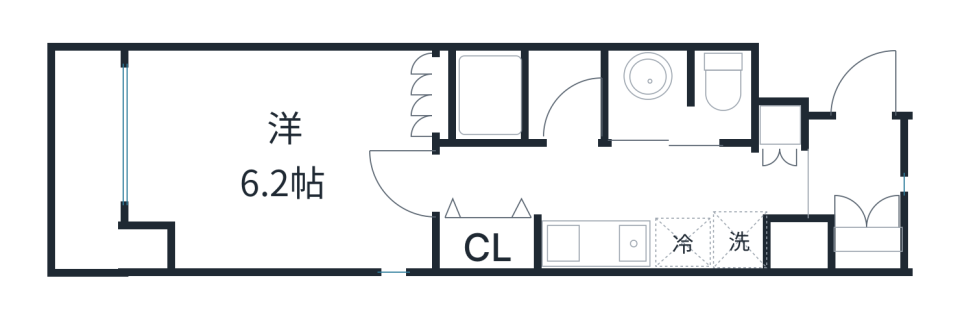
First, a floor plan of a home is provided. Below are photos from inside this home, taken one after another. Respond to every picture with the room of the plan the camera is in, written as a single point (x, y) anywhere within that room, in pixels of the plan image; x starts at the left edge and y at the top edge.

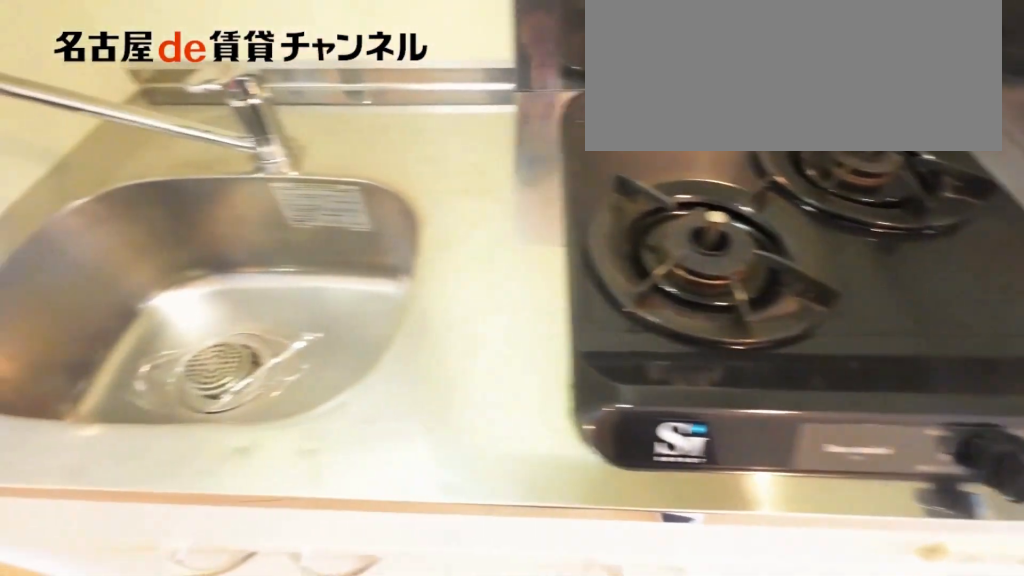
(621, 243)
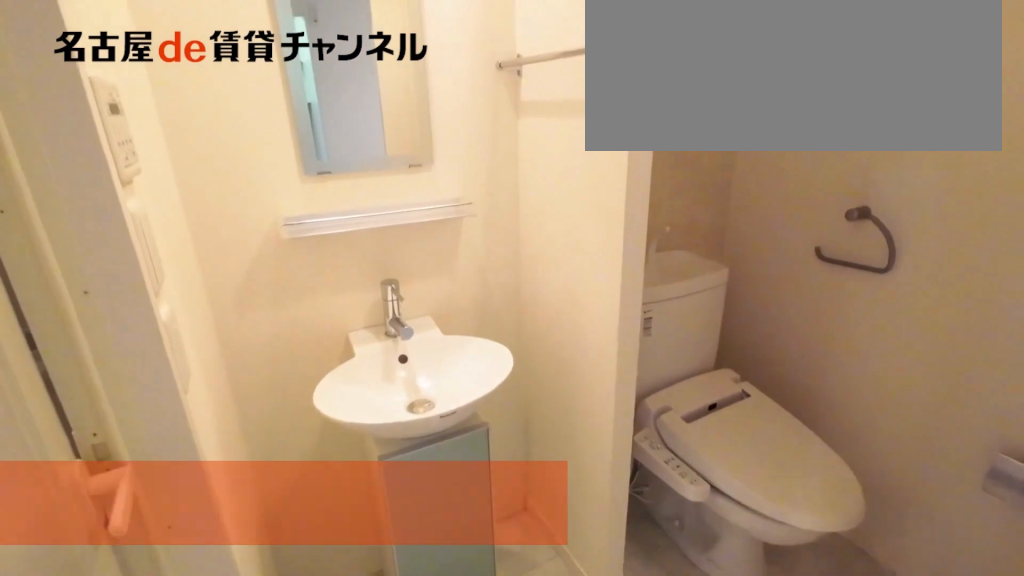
(680, 97)
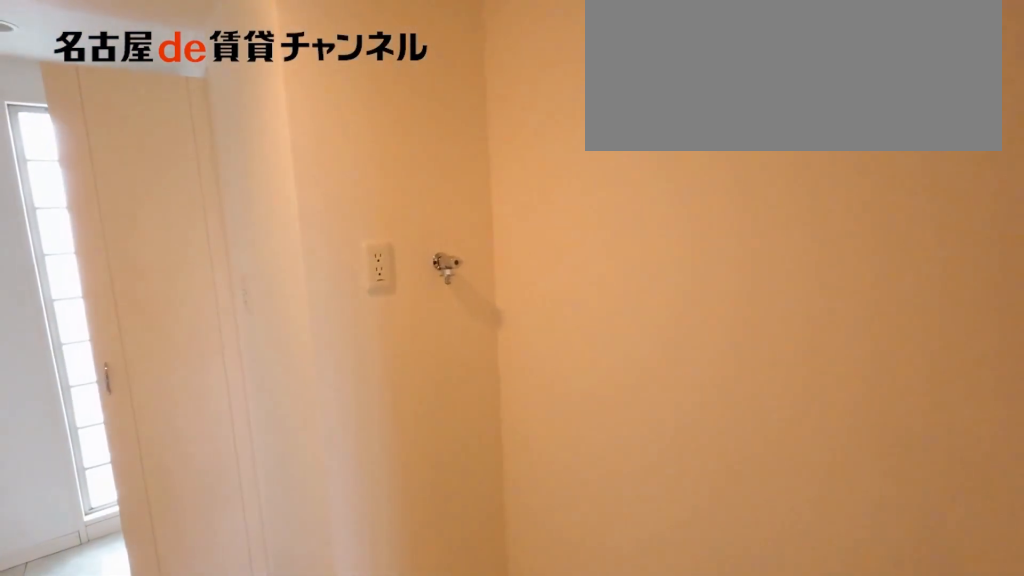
(740, 239)
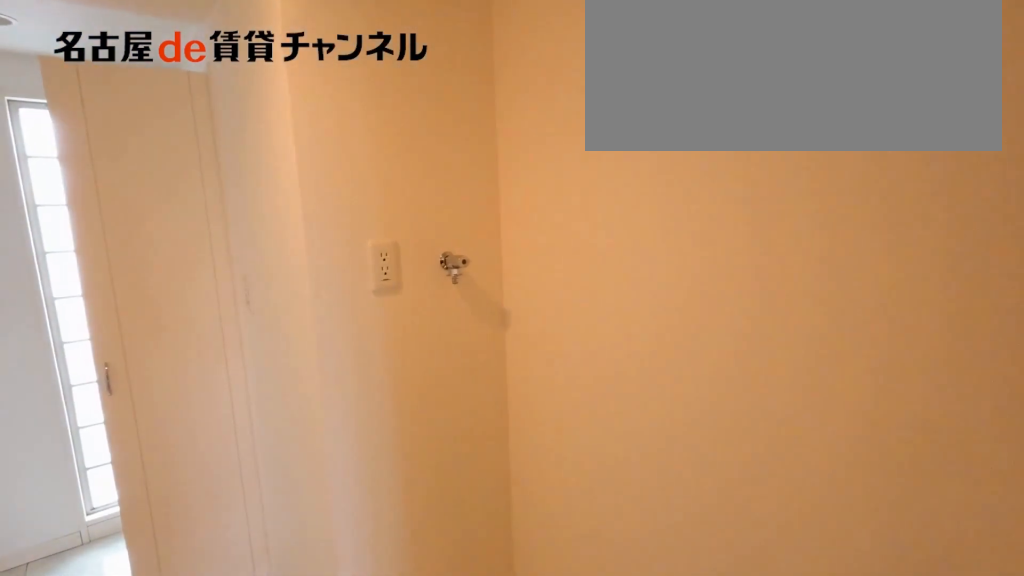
(740, 239)
